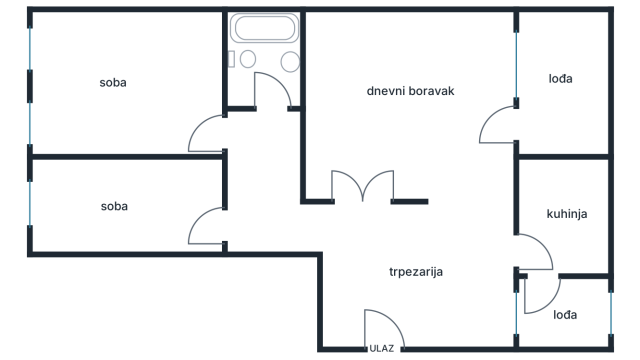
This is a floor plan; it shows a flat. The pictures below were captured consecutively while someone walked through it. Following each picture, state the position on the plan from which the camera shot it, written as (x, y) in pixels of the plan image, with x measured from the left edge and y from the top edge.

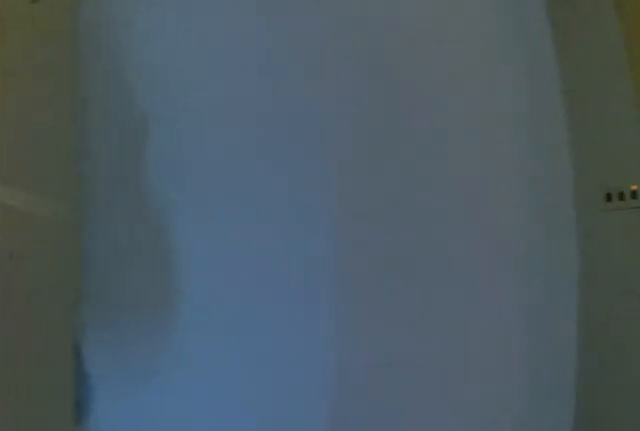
(273, 230)
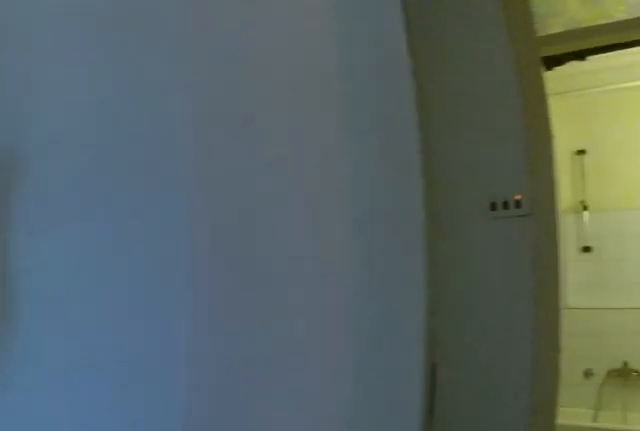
(280, 230)
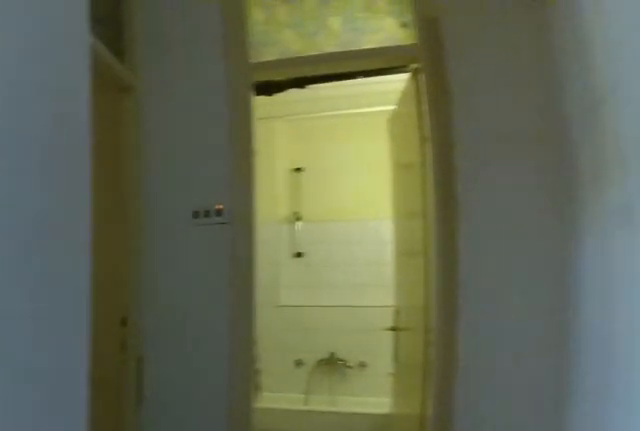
(278, 235)
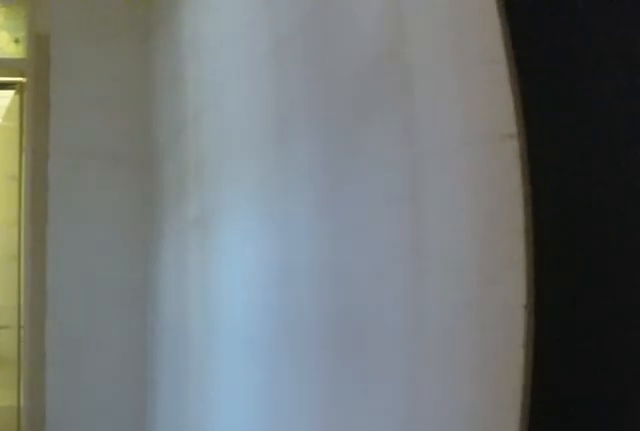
(268, 241)
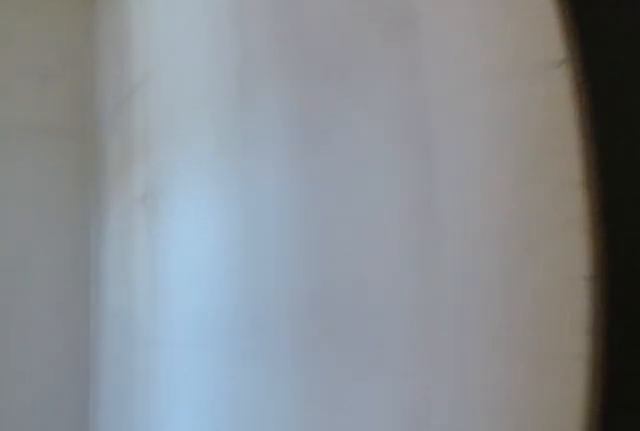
(269, 208)
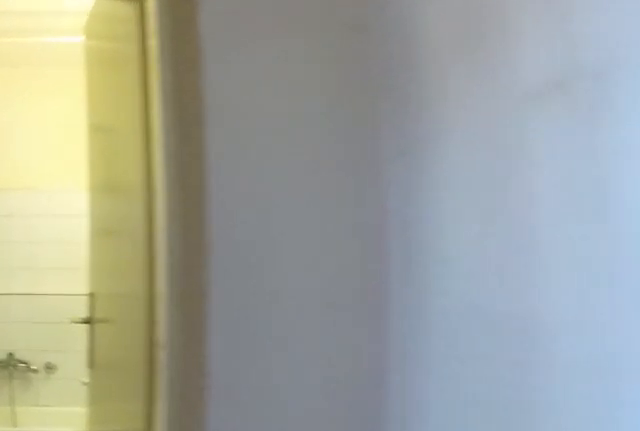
(270, 152)
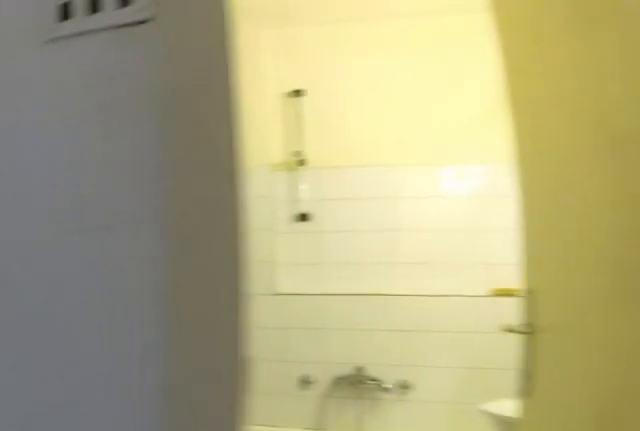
(269, 131)
